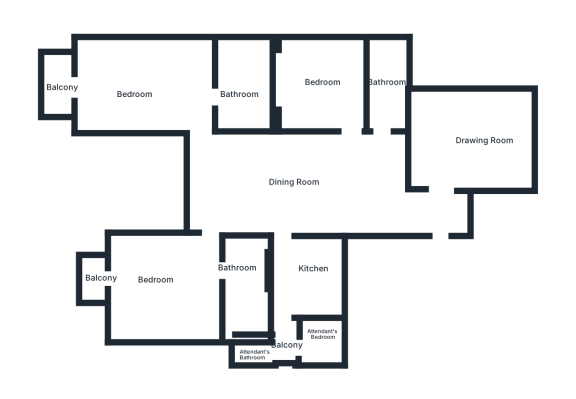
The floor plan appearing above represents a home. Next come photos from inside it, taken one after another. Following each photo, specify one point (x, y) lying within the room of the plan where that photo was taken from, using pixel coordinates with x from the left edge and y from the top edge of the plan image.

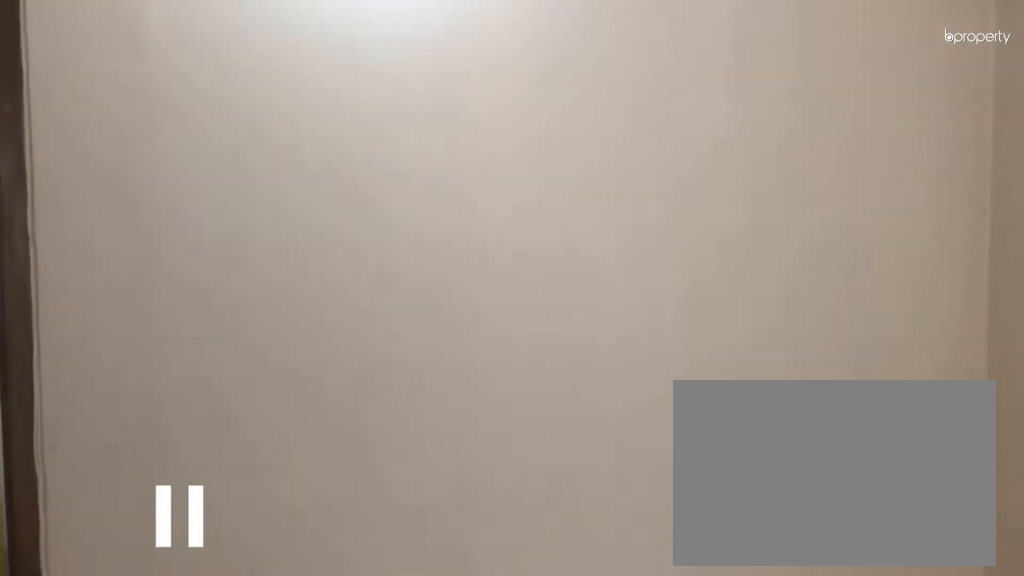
(324, 85)
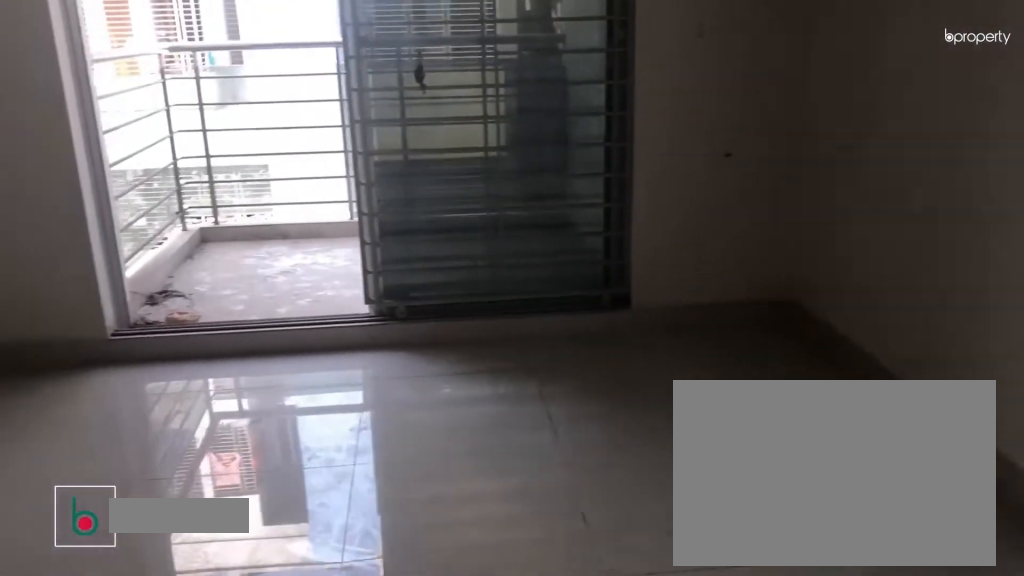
(126, 81)
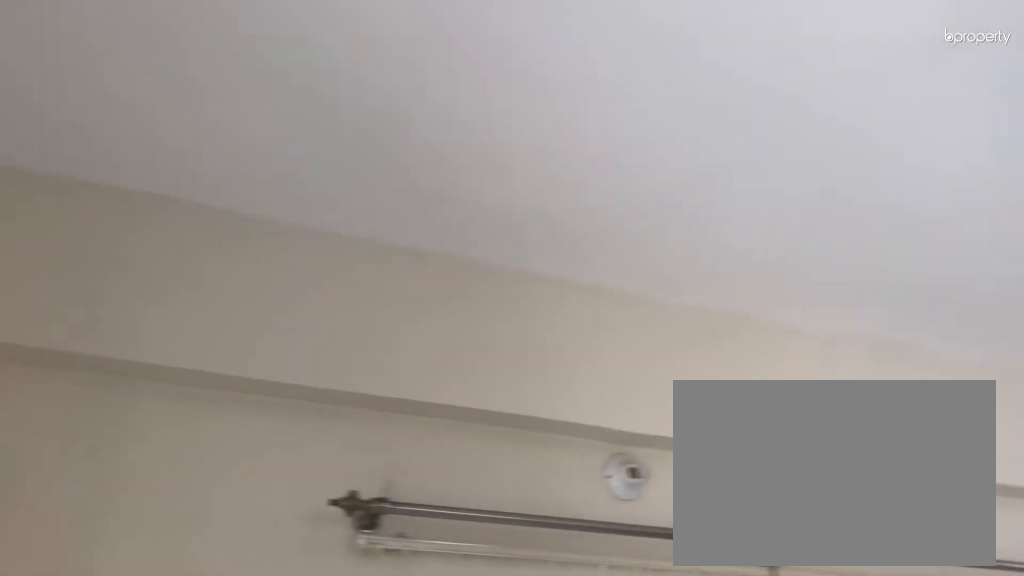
(126, 81)
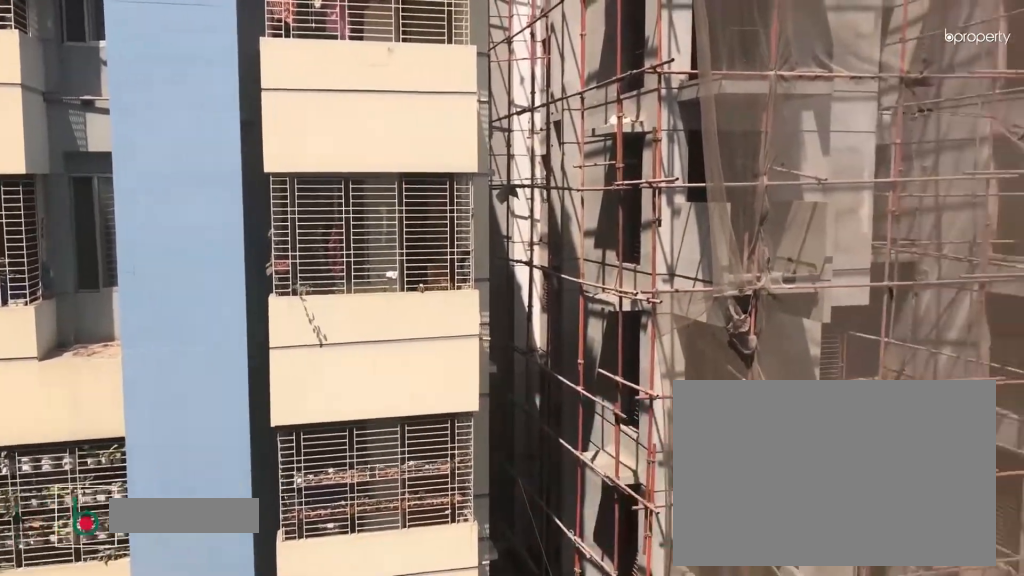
(62, 86)
